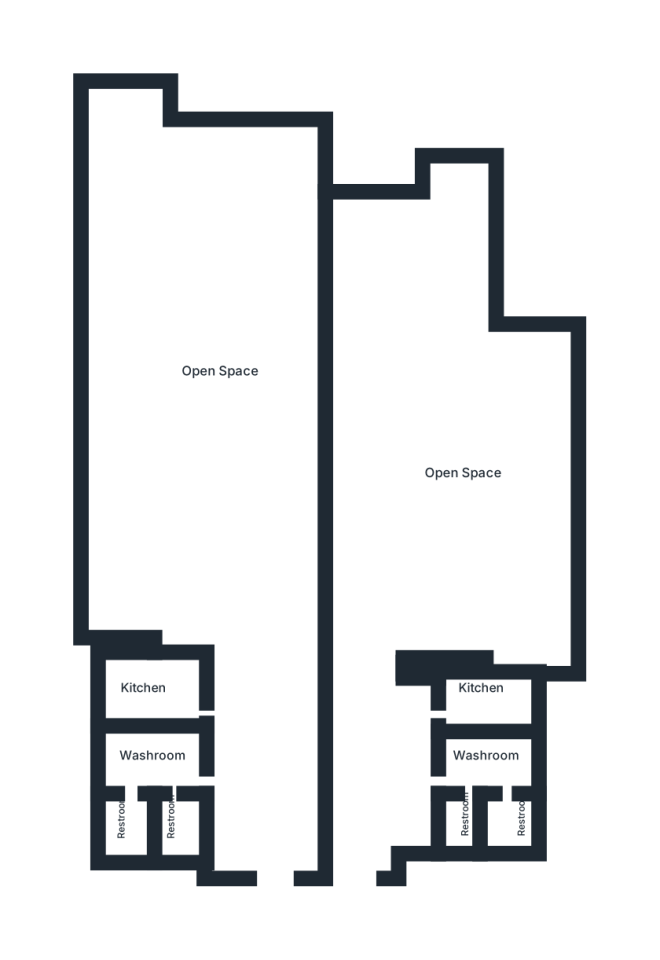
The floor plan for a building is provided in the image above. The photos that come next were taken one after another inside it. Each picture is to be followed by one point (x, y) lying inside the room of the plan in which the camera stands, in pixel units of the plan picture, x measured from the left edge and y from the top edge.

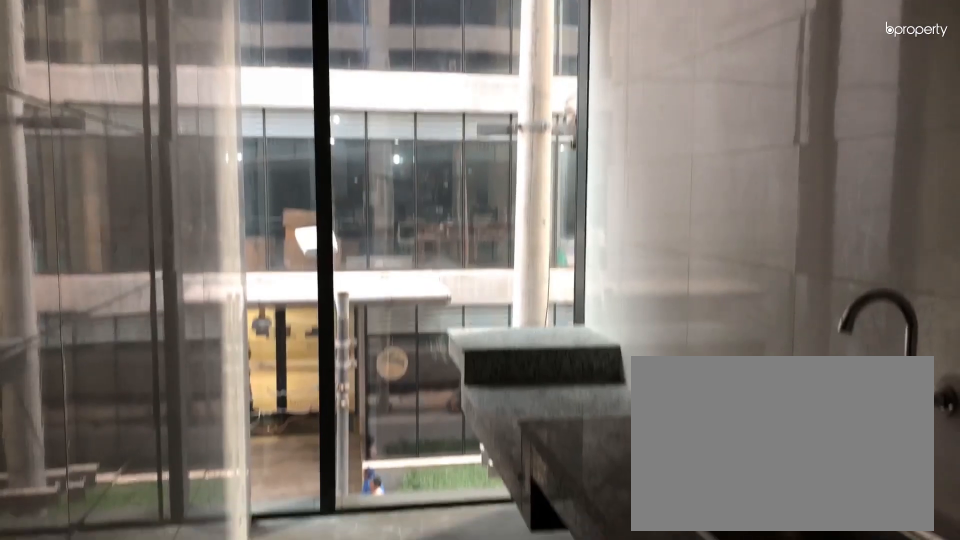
(155, 683)
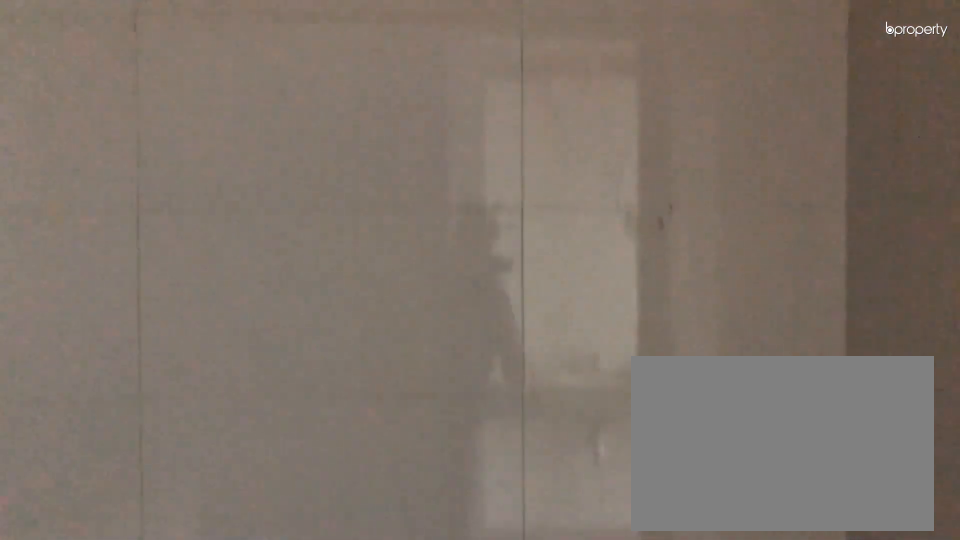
(176, 815)
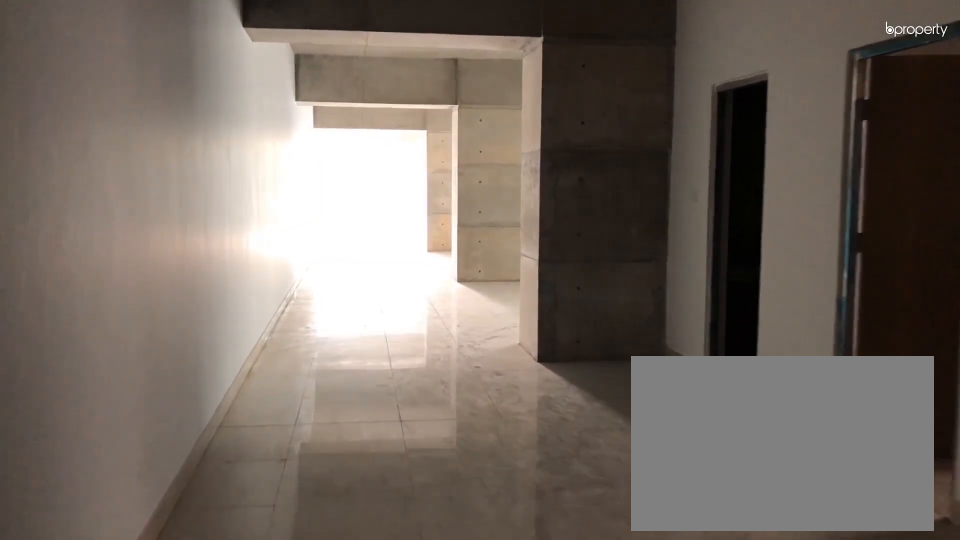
(369, 817)
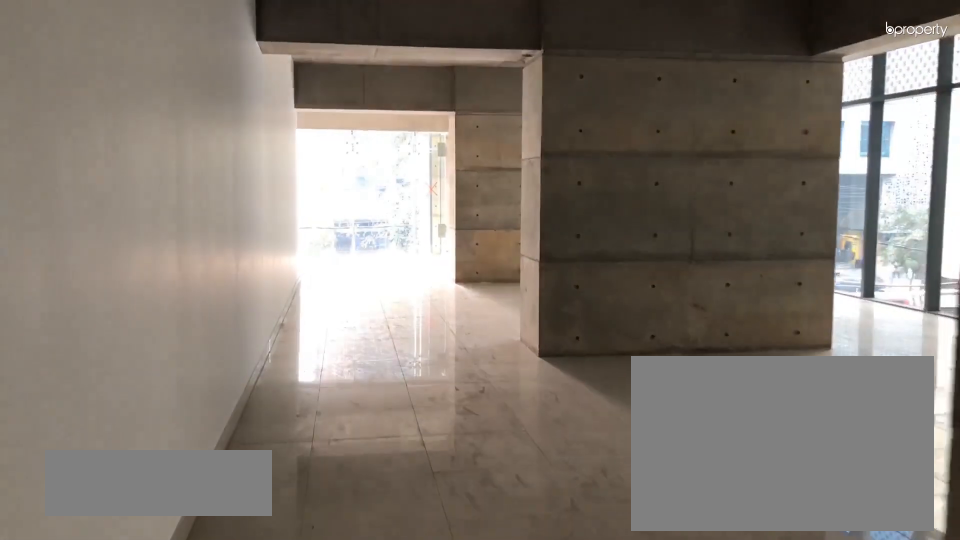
(383, 540)
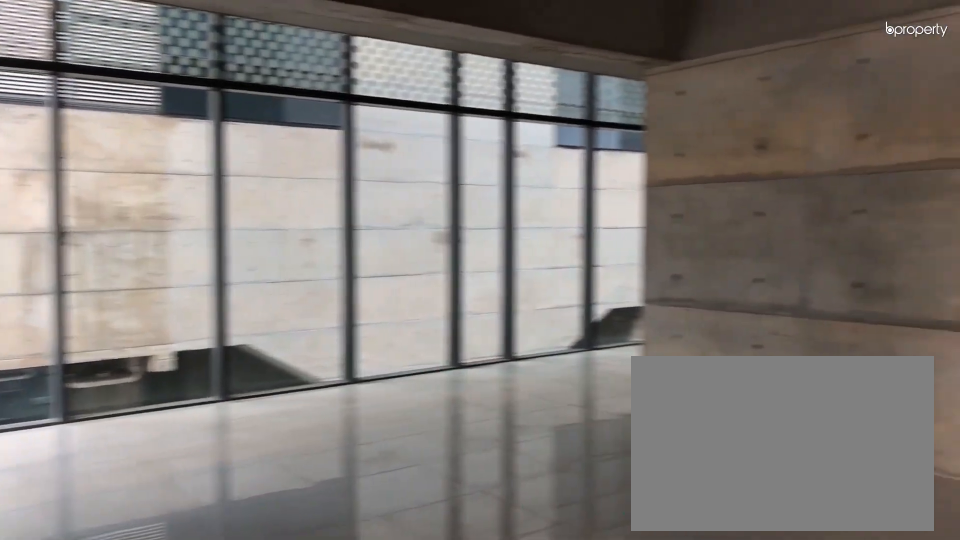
(369, 393)
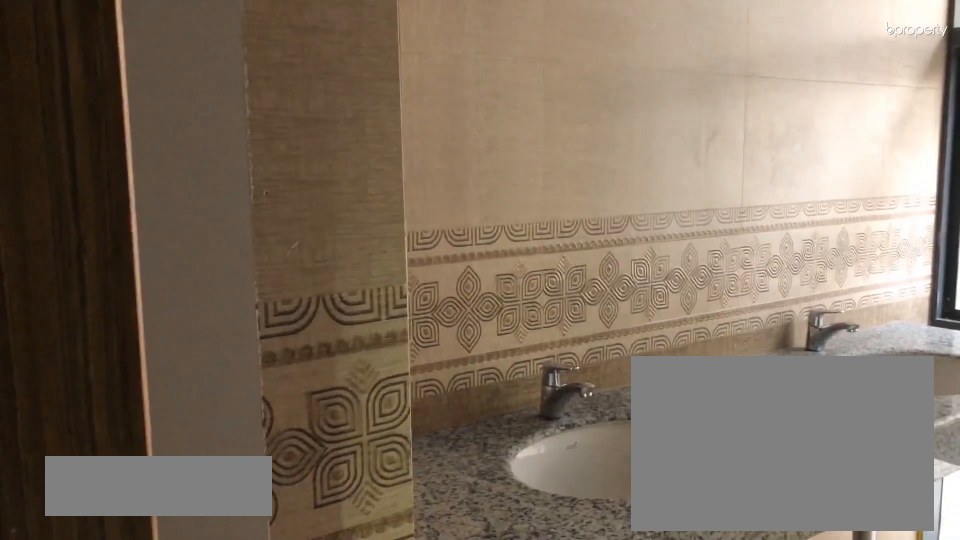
(477, 766)
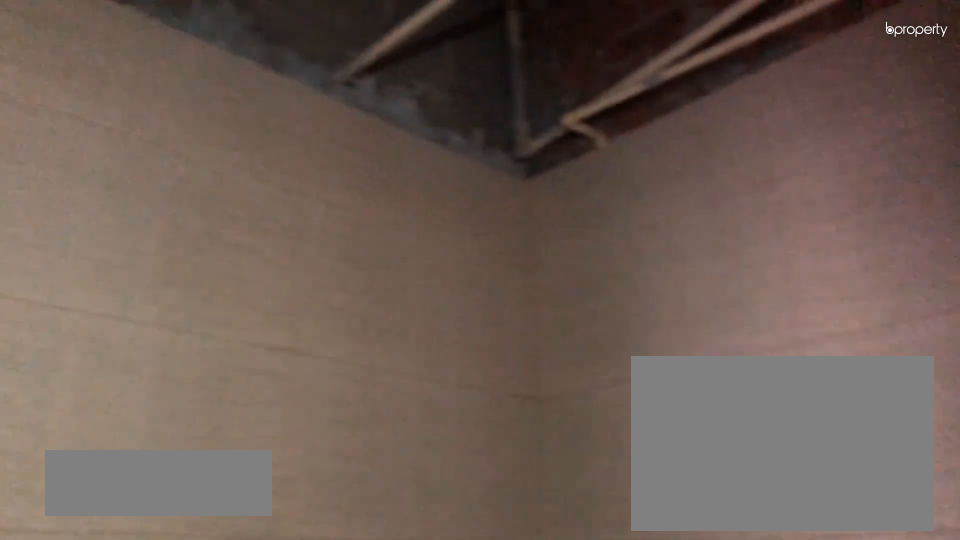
(456, 820)
